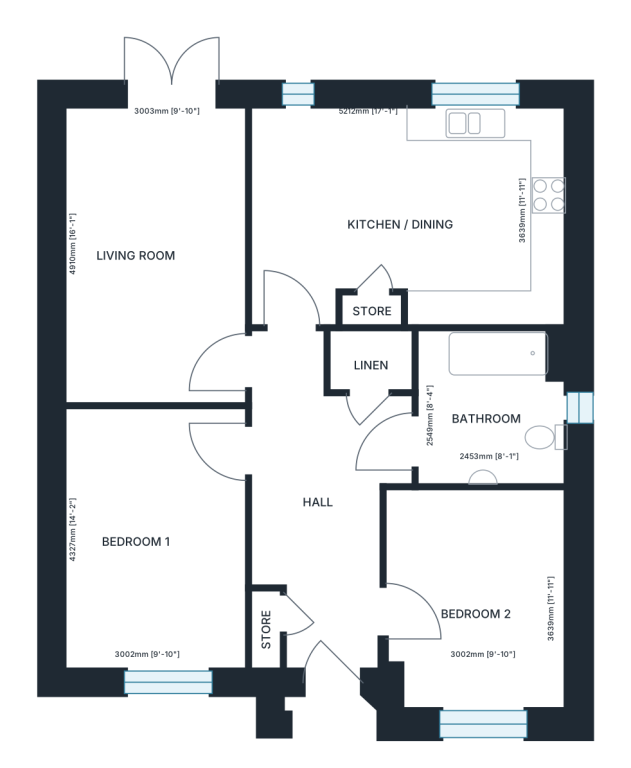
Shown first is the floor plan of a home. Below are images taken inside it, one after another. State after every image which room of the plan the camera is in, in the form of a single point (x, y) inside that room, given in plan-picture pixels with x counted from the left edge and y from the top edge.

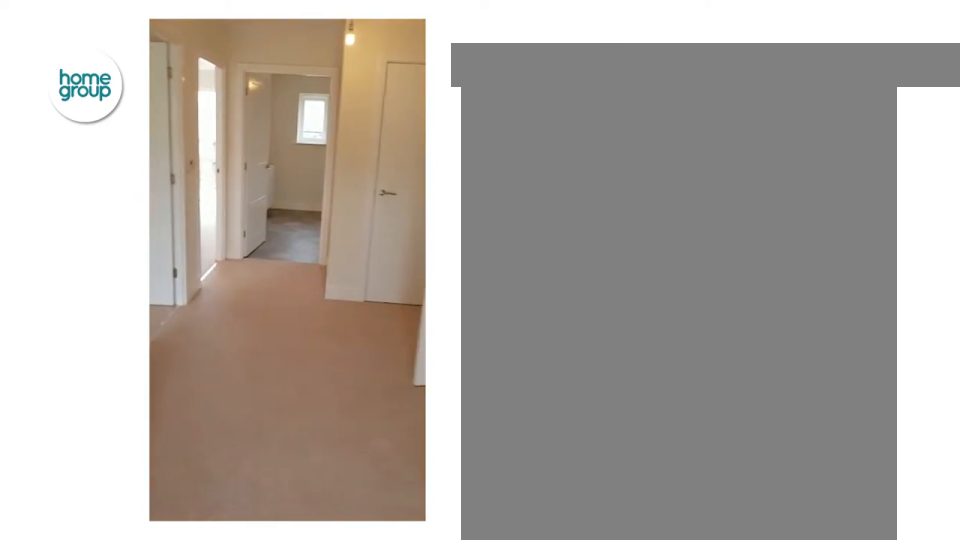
(367, 484)
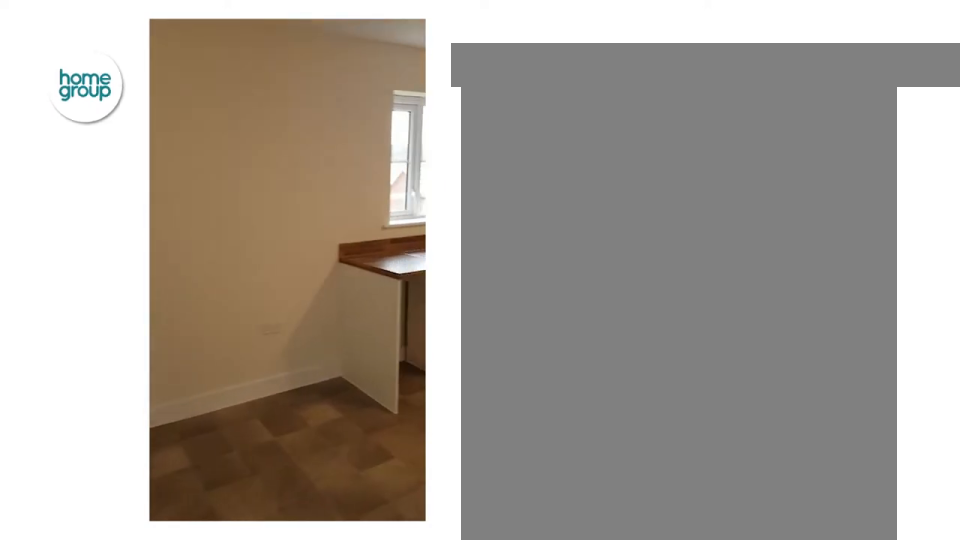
(408, 214)
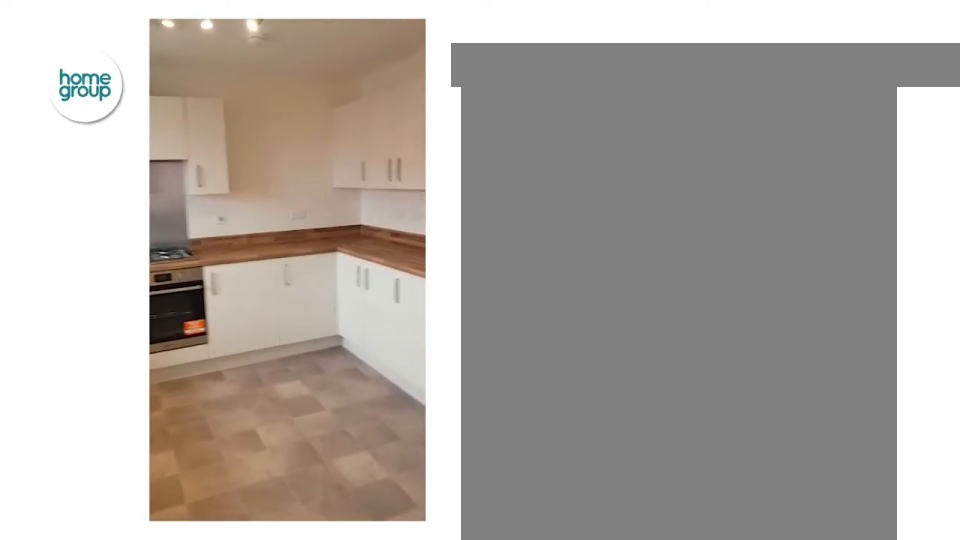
(408, 214)
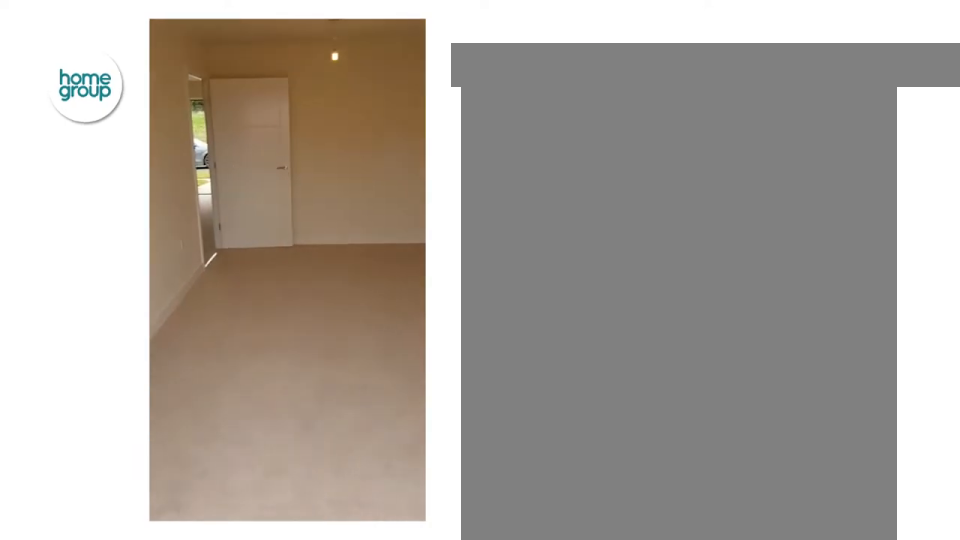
(155, 254)
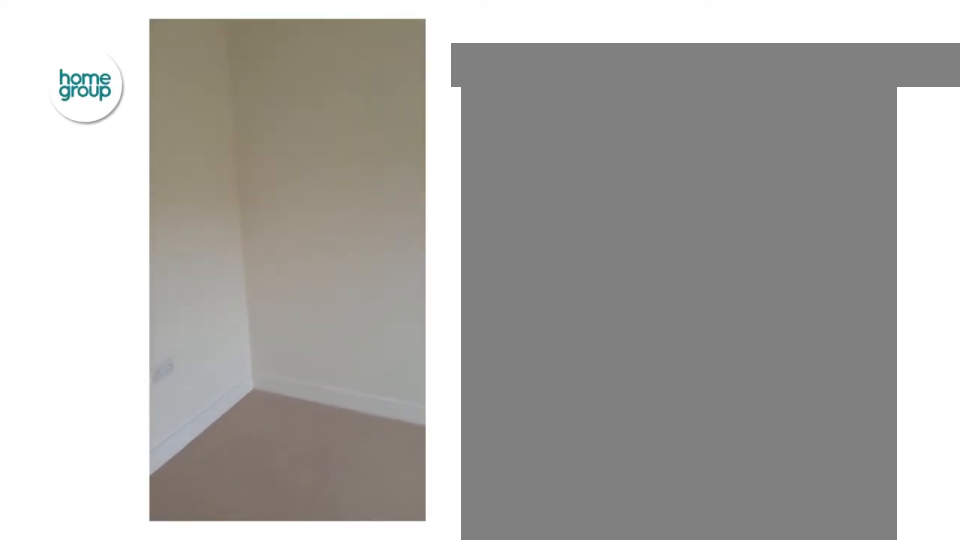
(479, 599)
